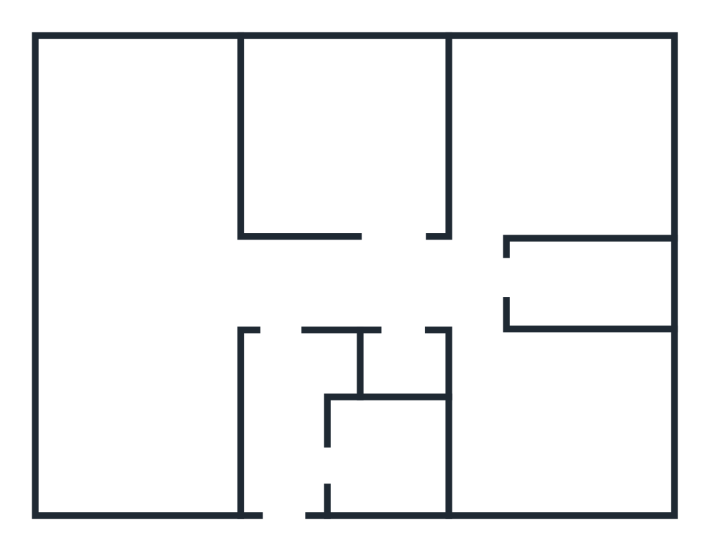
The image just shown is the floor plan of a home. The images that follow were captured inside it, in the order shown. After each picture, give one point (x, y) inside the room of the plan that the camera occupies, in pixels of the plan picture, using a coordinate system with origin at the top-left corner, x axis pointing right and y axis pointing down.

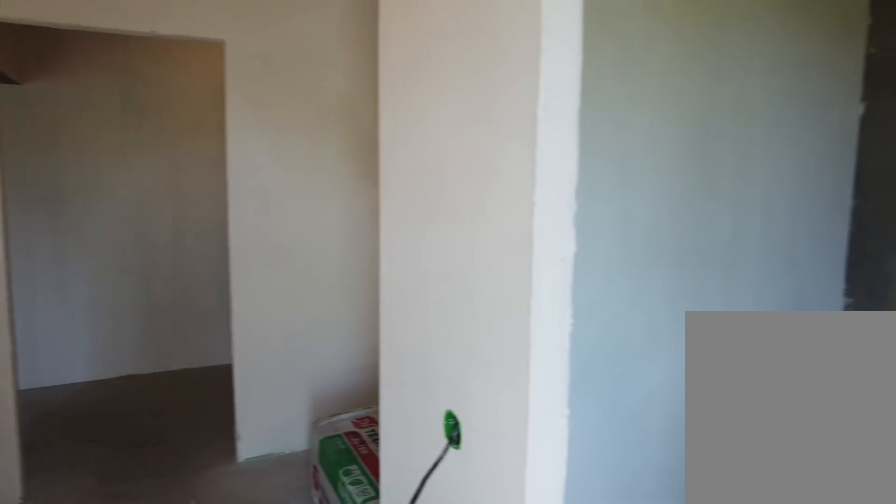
(285, 494)
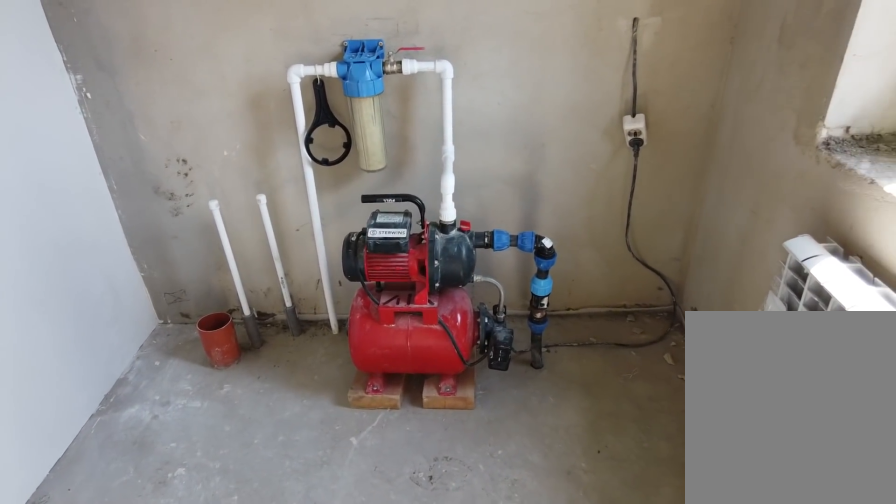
(362, 487)
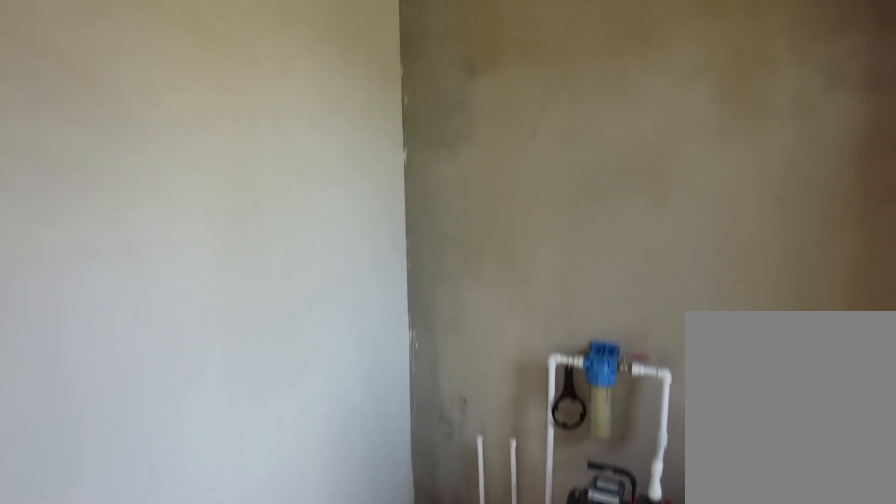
(362, 487)
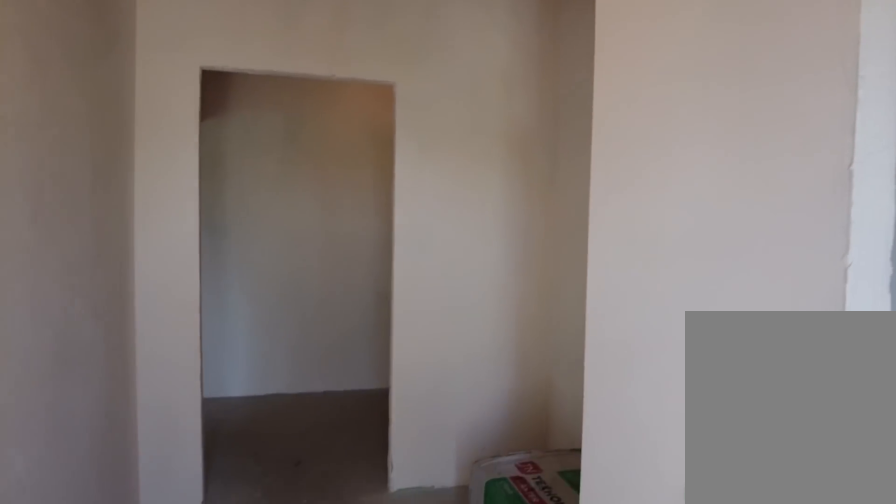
(297, 481)
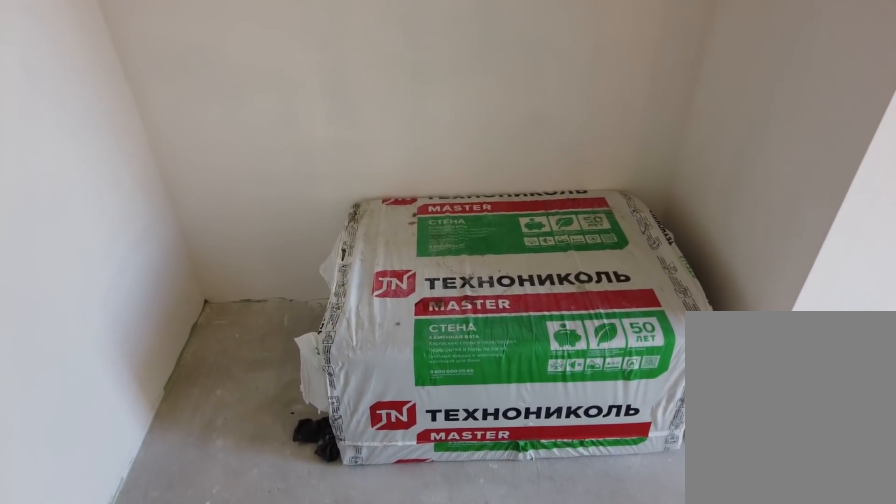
(278, 385)
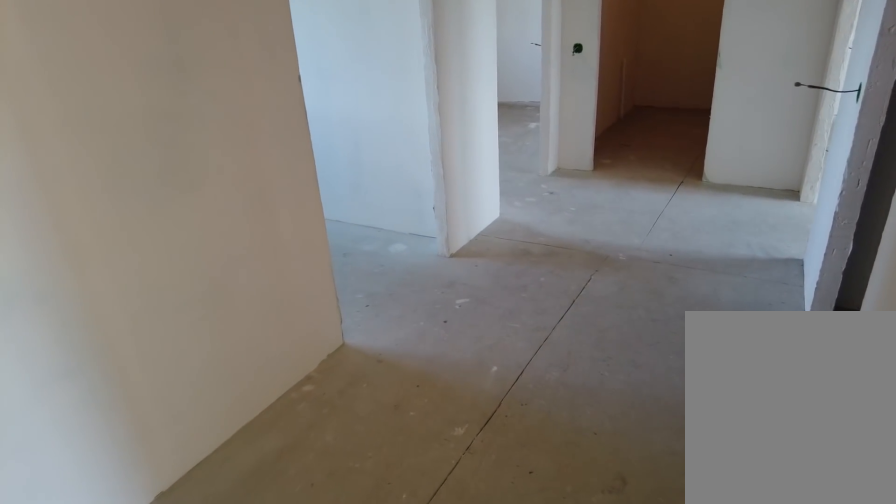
(284, 307)
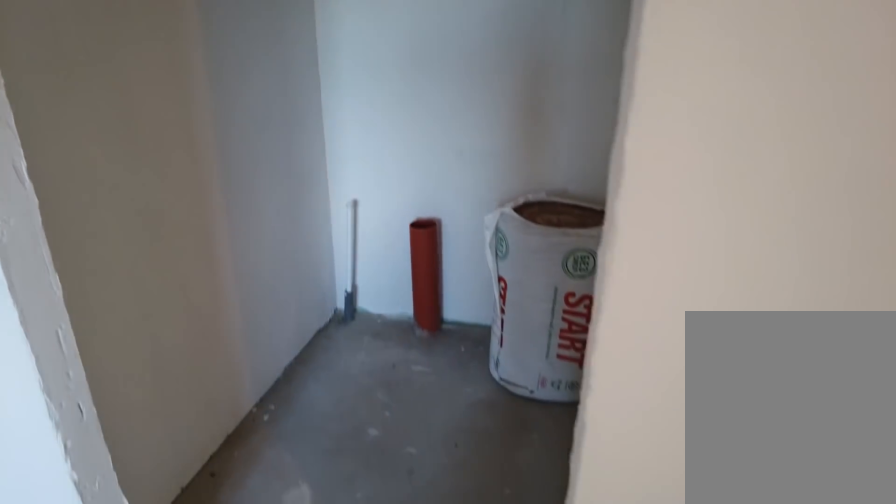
(413, 300)
